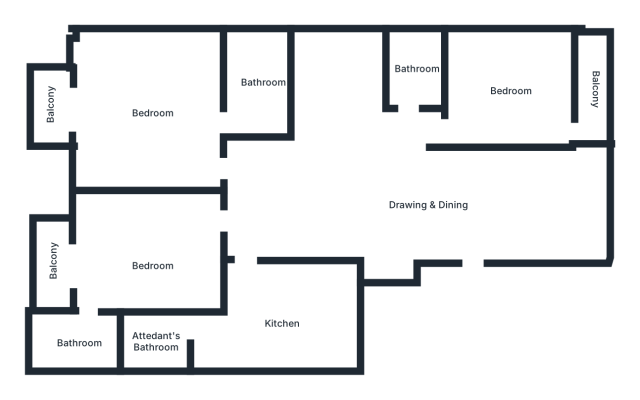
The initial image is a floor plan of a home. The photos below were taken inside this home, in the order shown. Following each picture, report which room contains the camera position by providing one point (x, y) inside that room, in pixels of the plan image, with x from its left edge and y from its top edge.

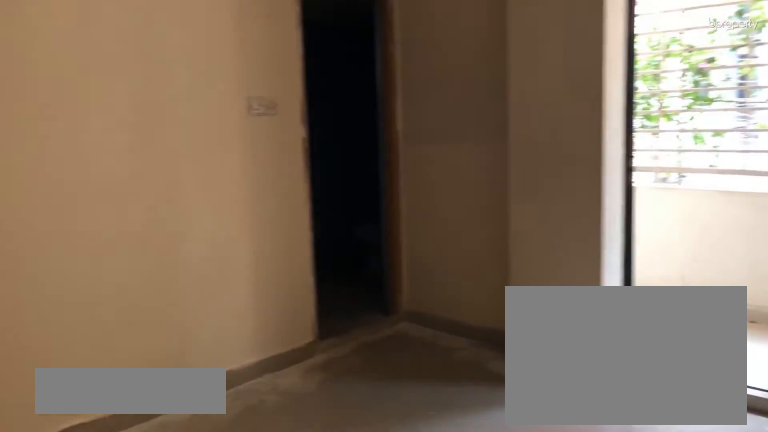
(153, 266)
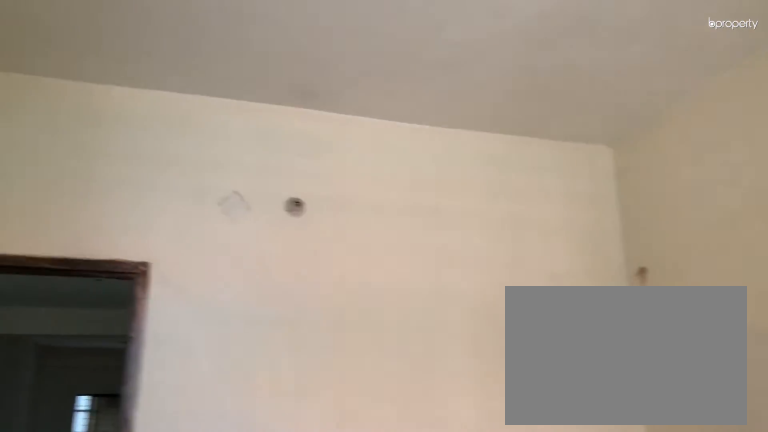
(153, 266)
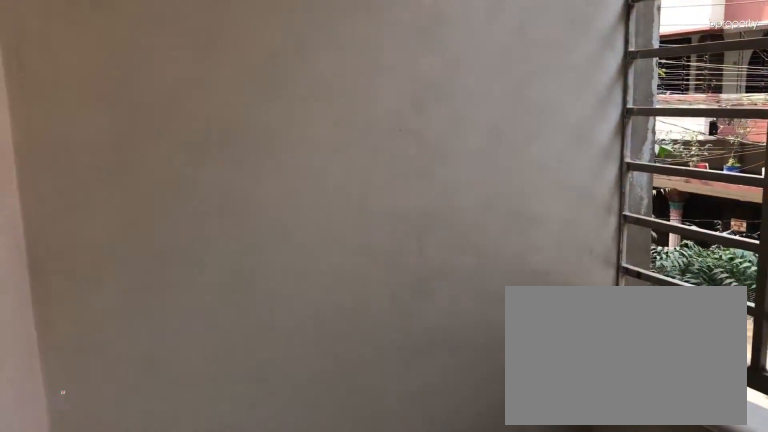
(57, 265)
